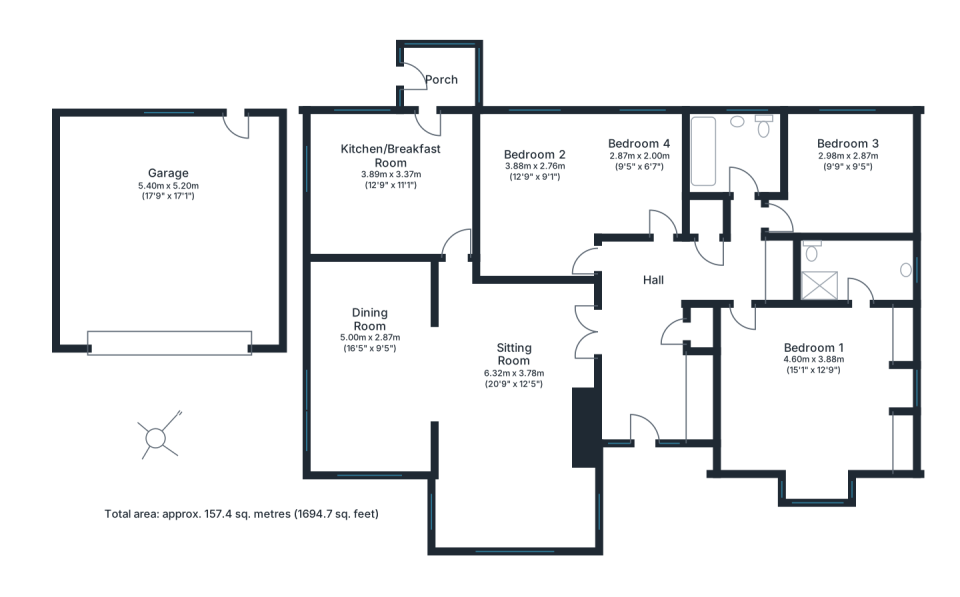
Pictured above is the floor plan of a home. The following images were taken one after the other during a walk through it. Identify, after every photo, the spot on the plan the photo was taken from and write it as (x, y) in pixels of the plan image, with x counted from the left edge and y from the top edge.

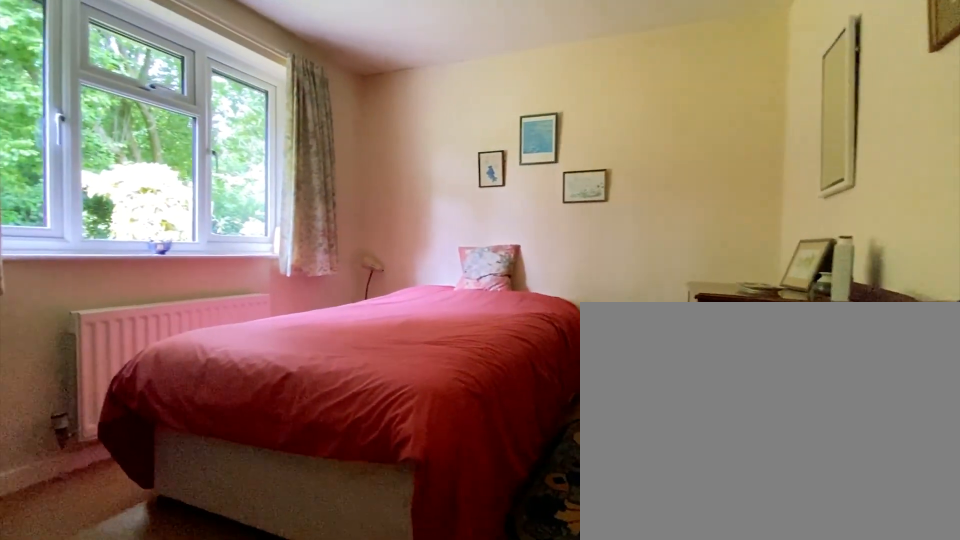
(817, 211)
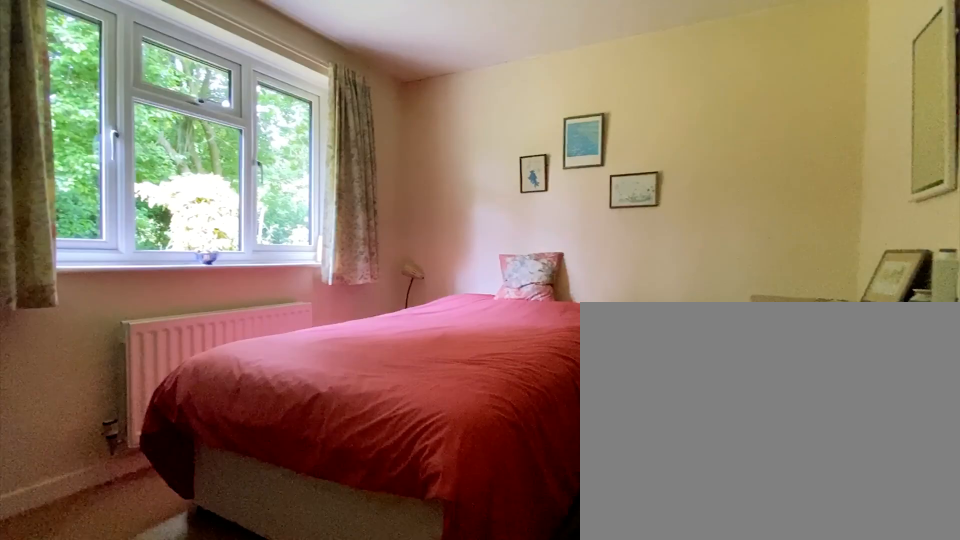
(827, 210)
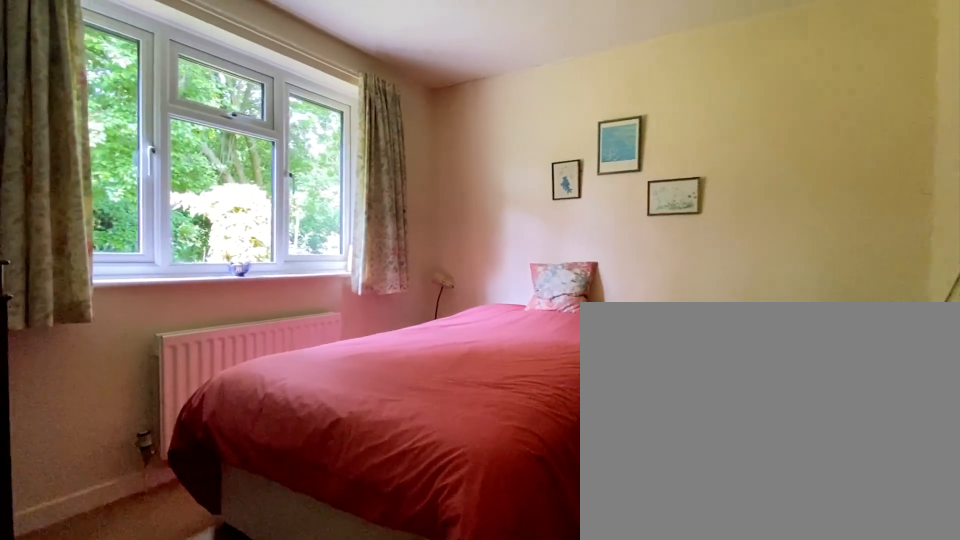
(835, 210)
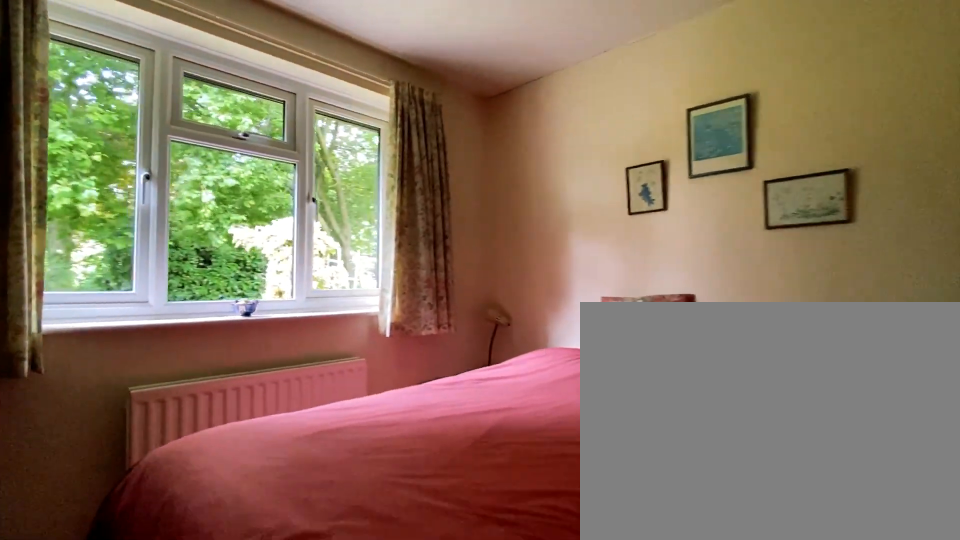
(835, 210)
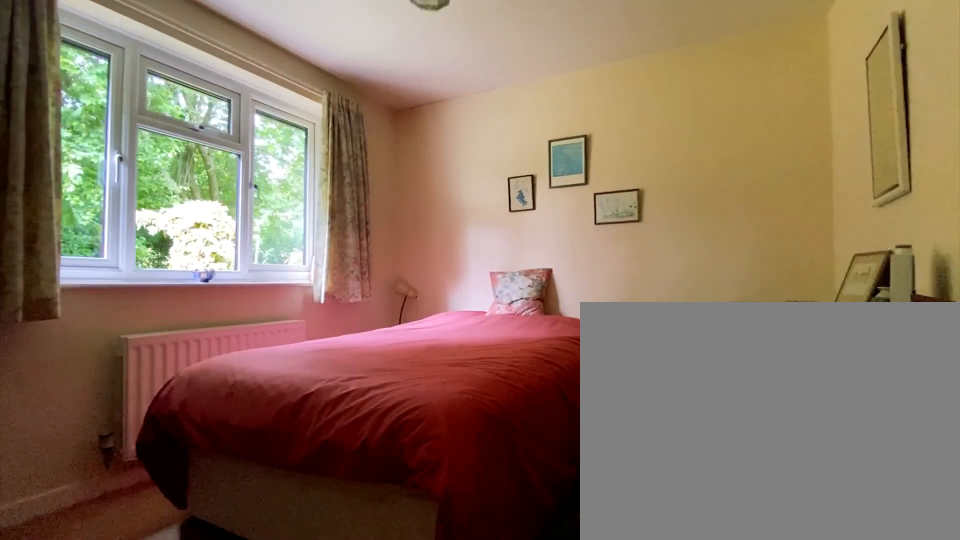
(796, 212)
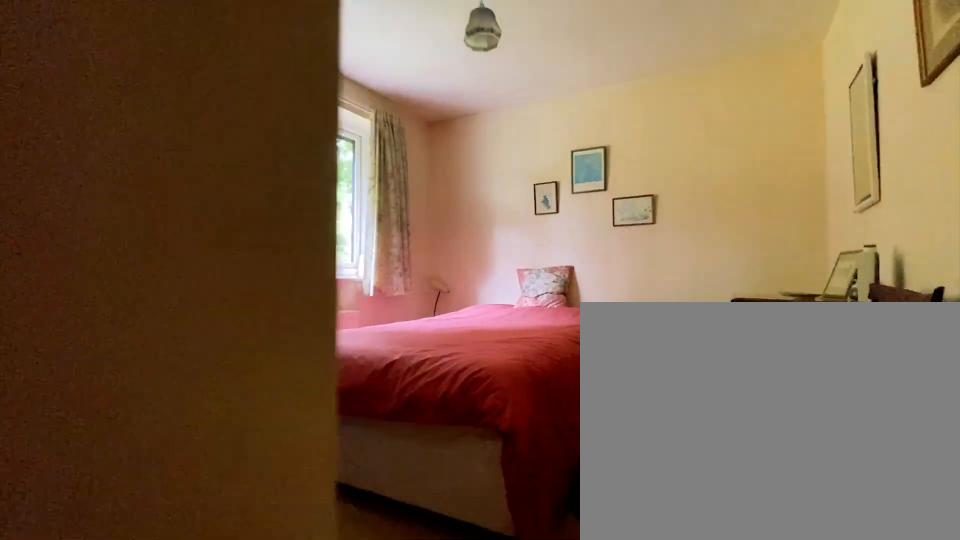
(777, 213)
